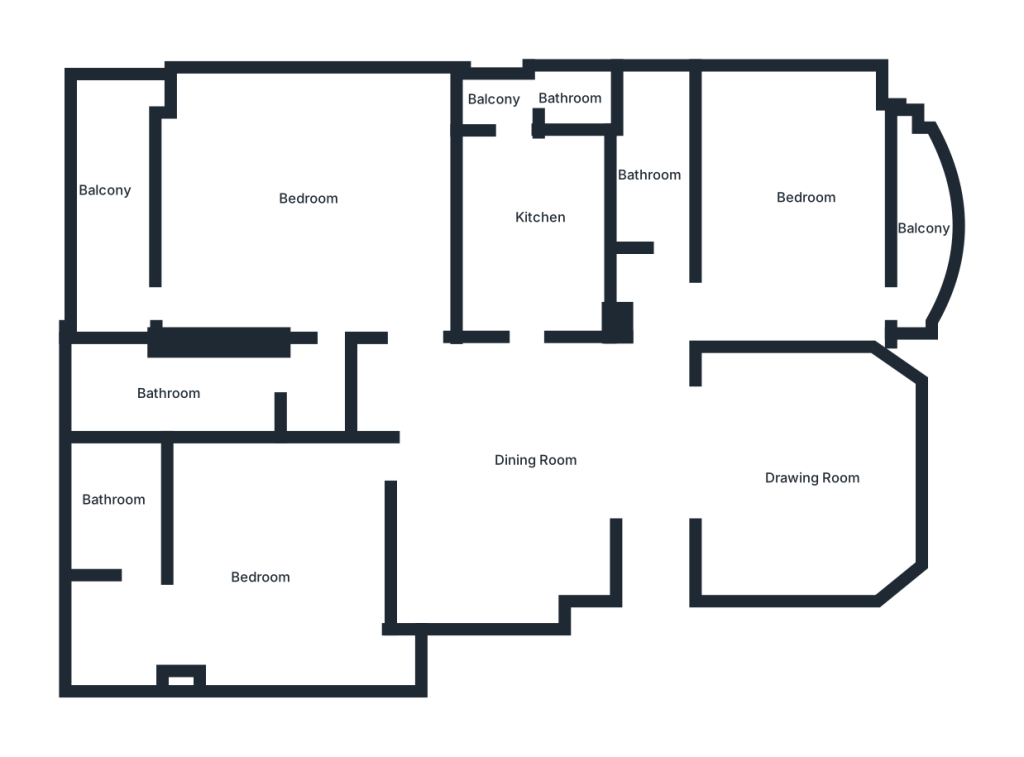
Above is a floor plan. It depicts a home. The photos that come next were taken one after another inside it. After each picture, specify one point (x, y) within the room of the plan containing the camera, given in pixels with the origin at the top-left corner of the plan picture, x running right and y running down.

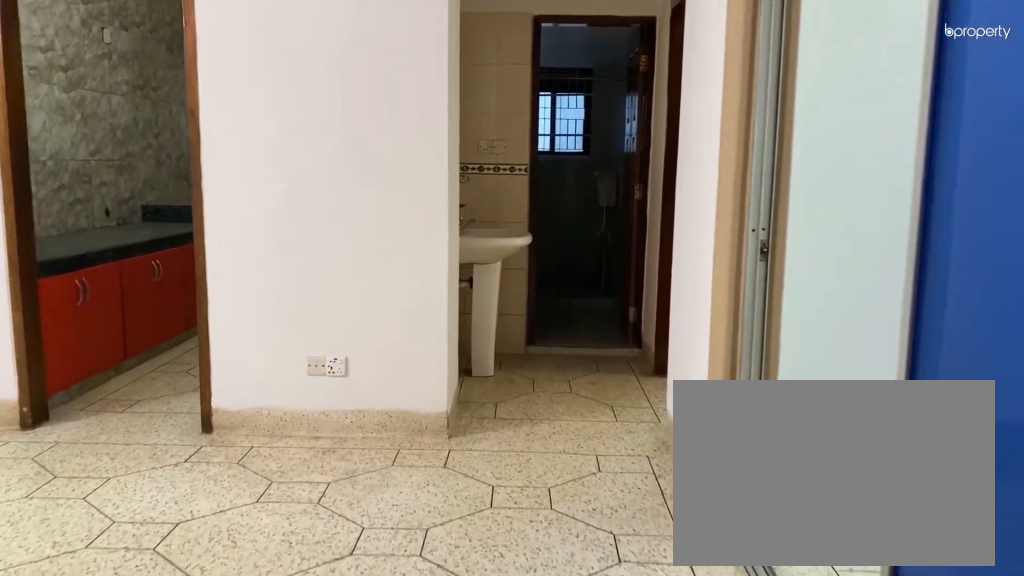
(654, 502)
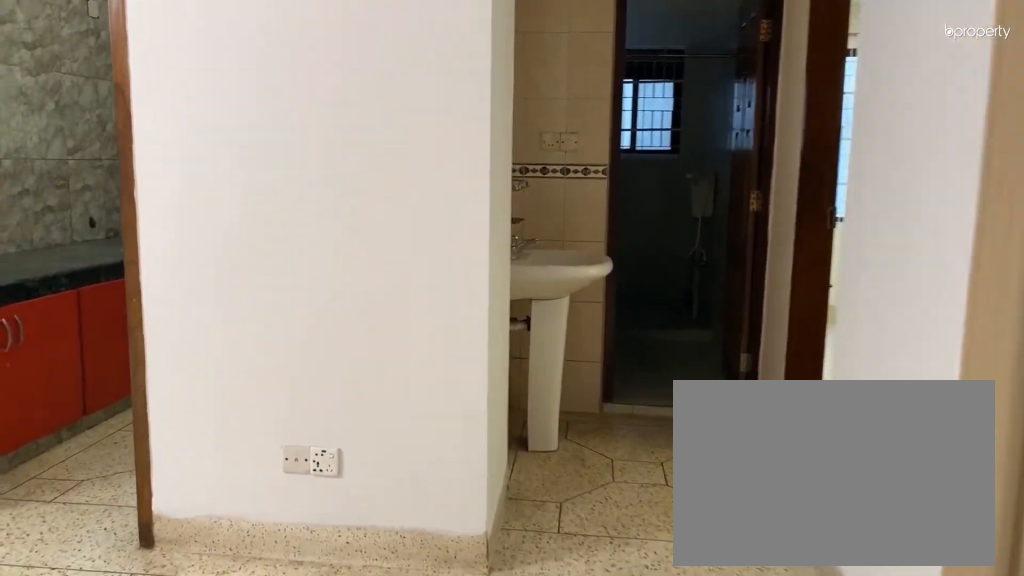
(654, 502)
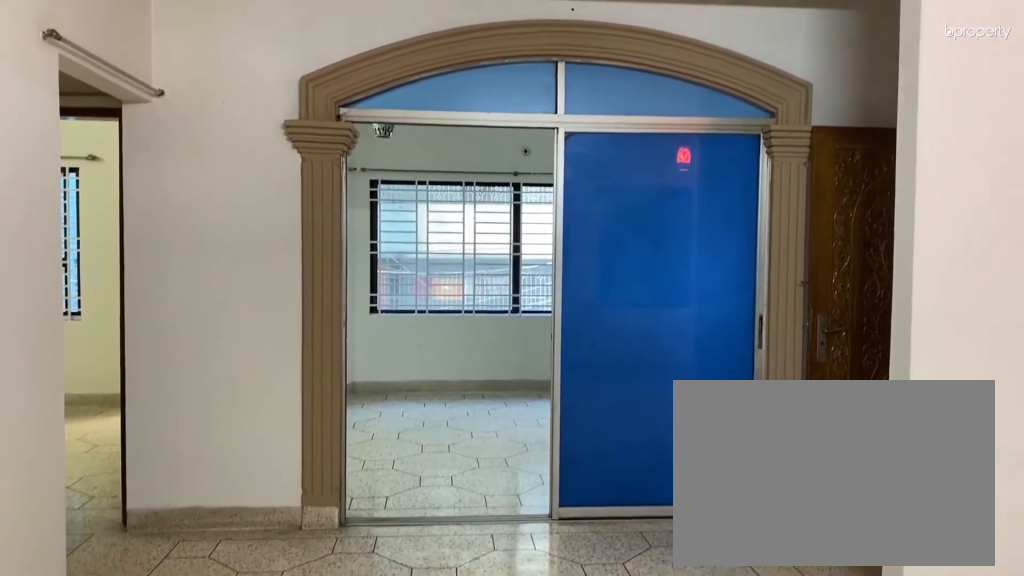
(507, 468)
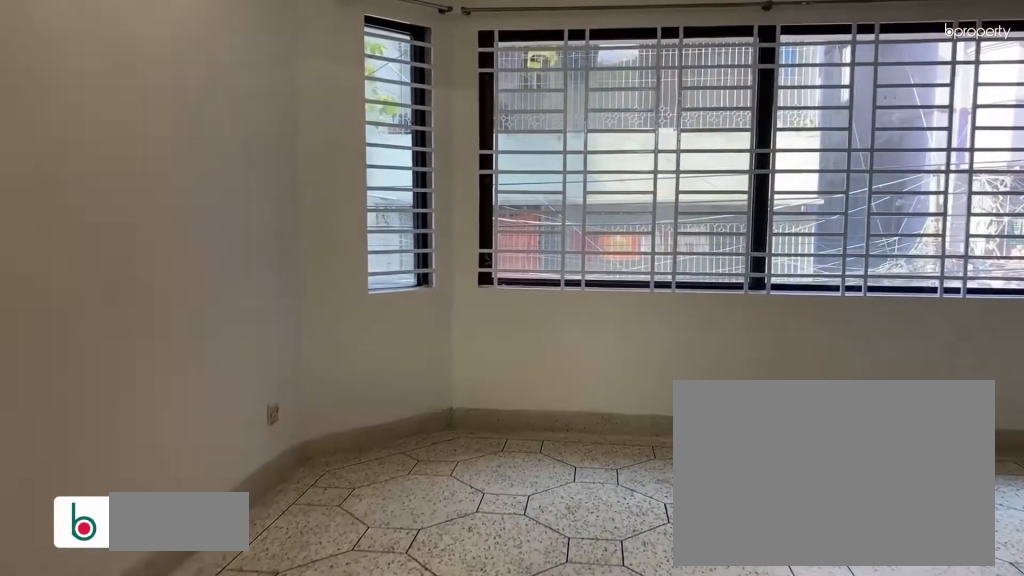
(721, 475)
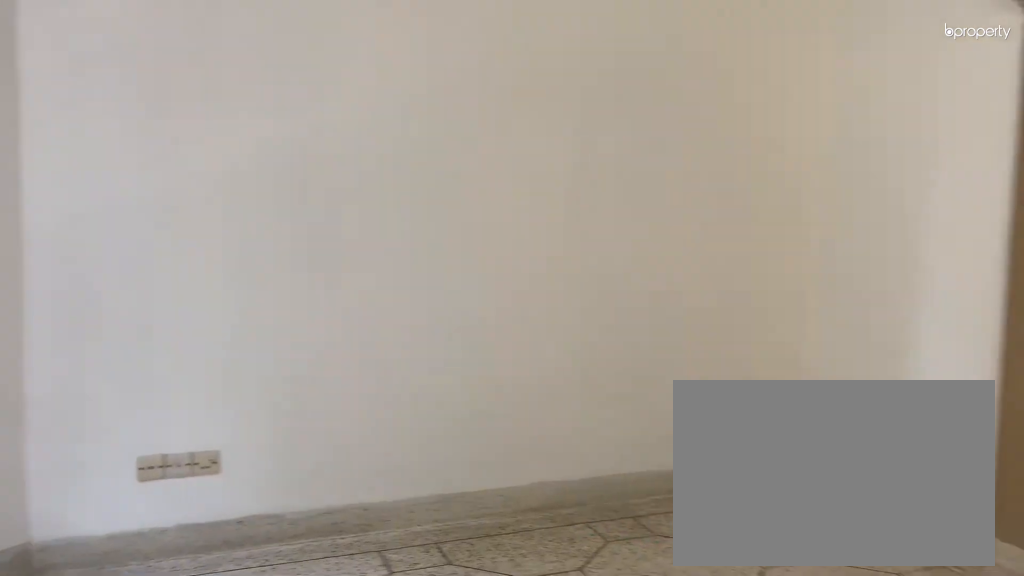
(816, 474)
